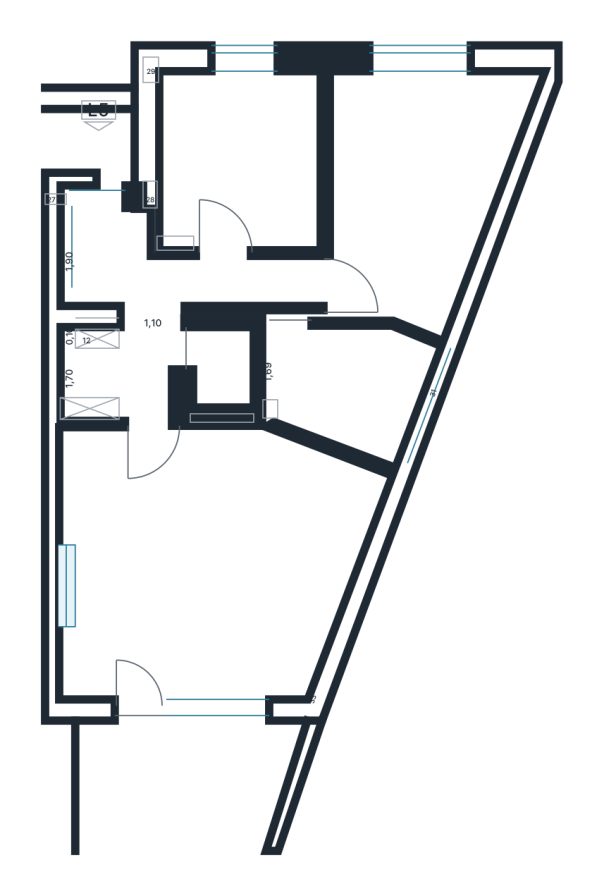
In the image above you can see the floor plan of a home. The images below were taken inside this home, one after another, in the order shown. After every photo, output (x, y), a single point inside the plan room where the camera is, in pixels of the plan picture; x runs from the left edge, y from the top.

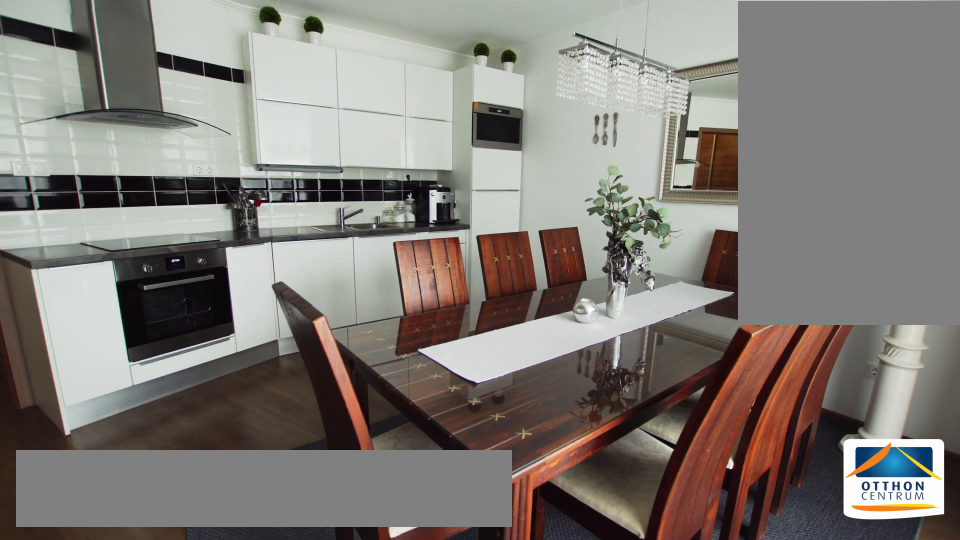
(210, 565)
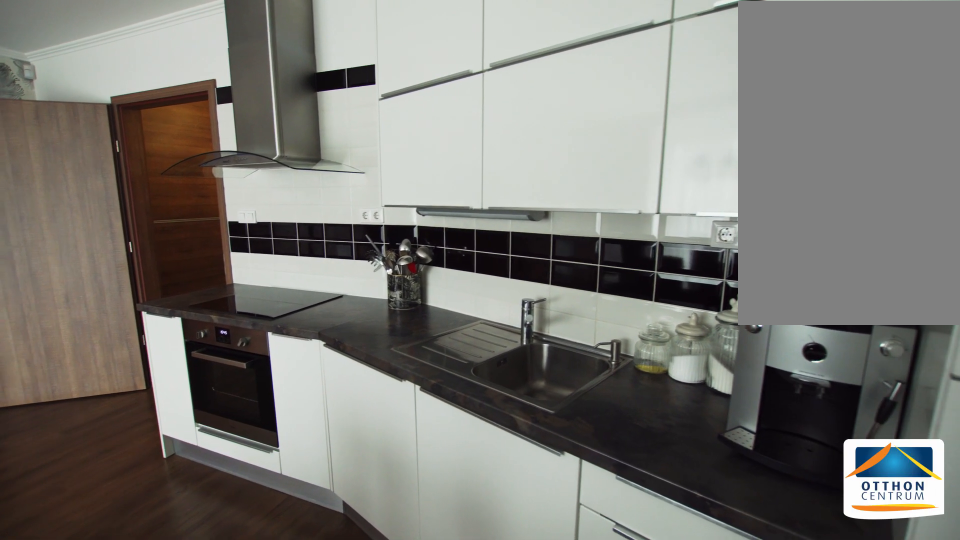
(210, 565)
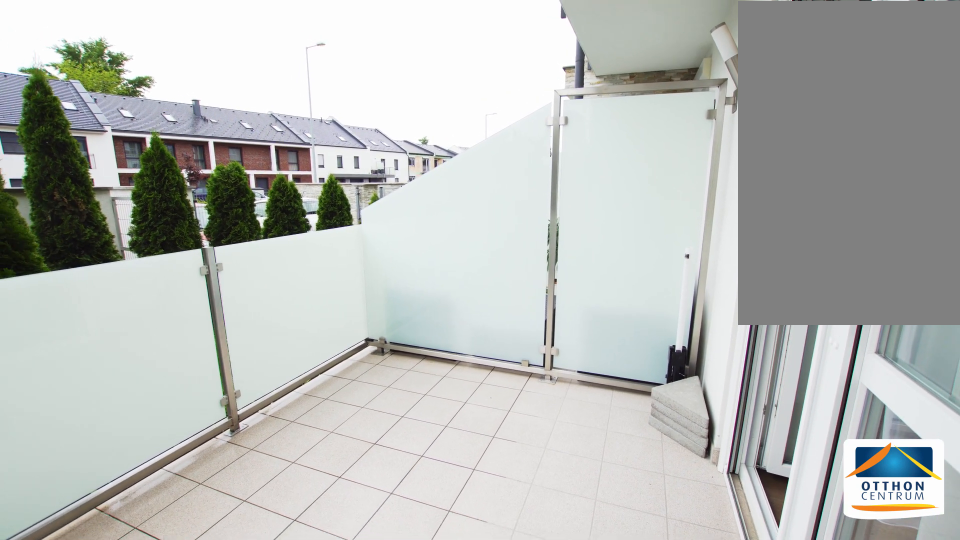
(210, 789)
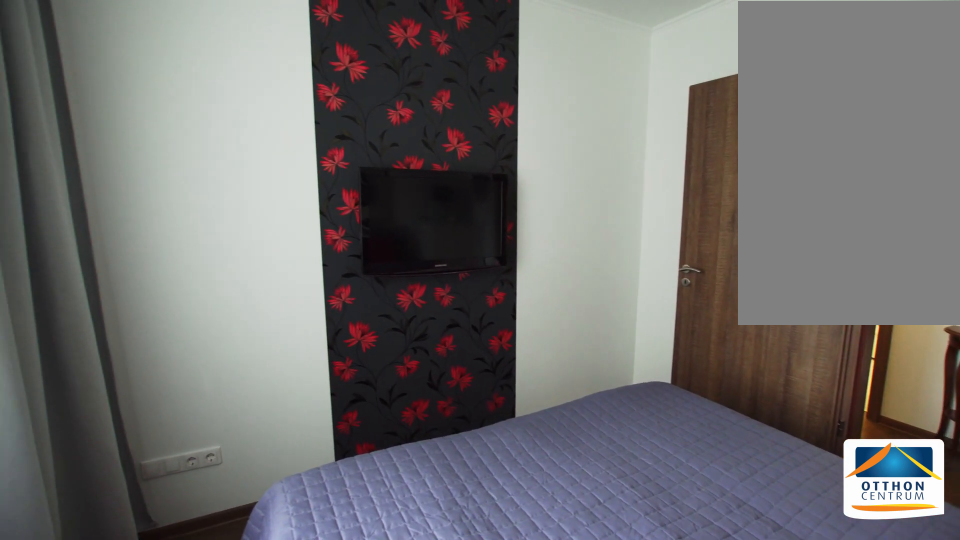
(238, 165)
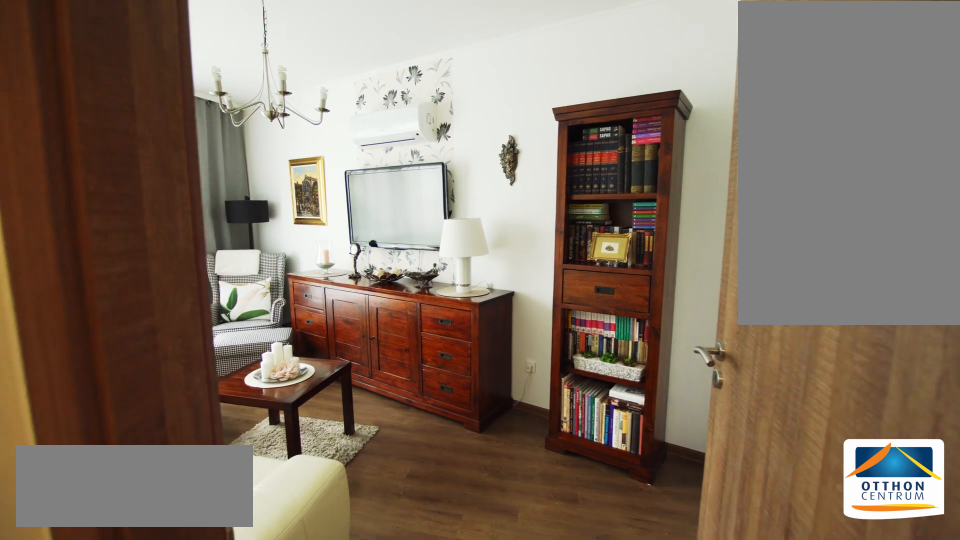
(340, 194)
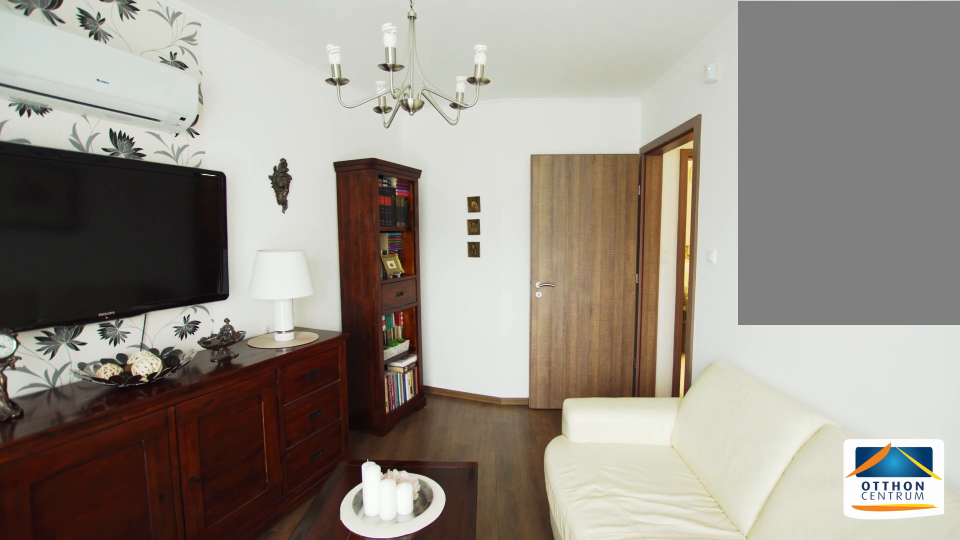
(340, 194)
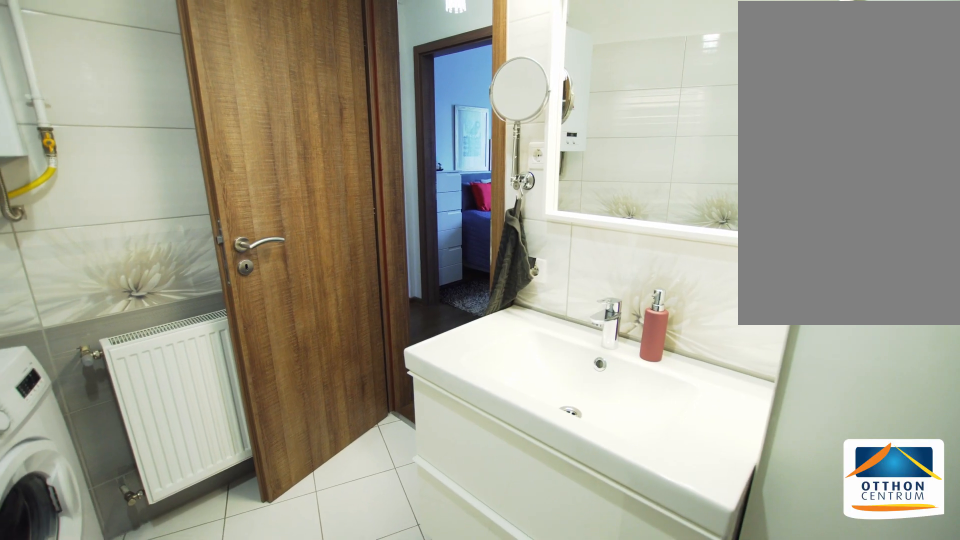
(361, 383)
